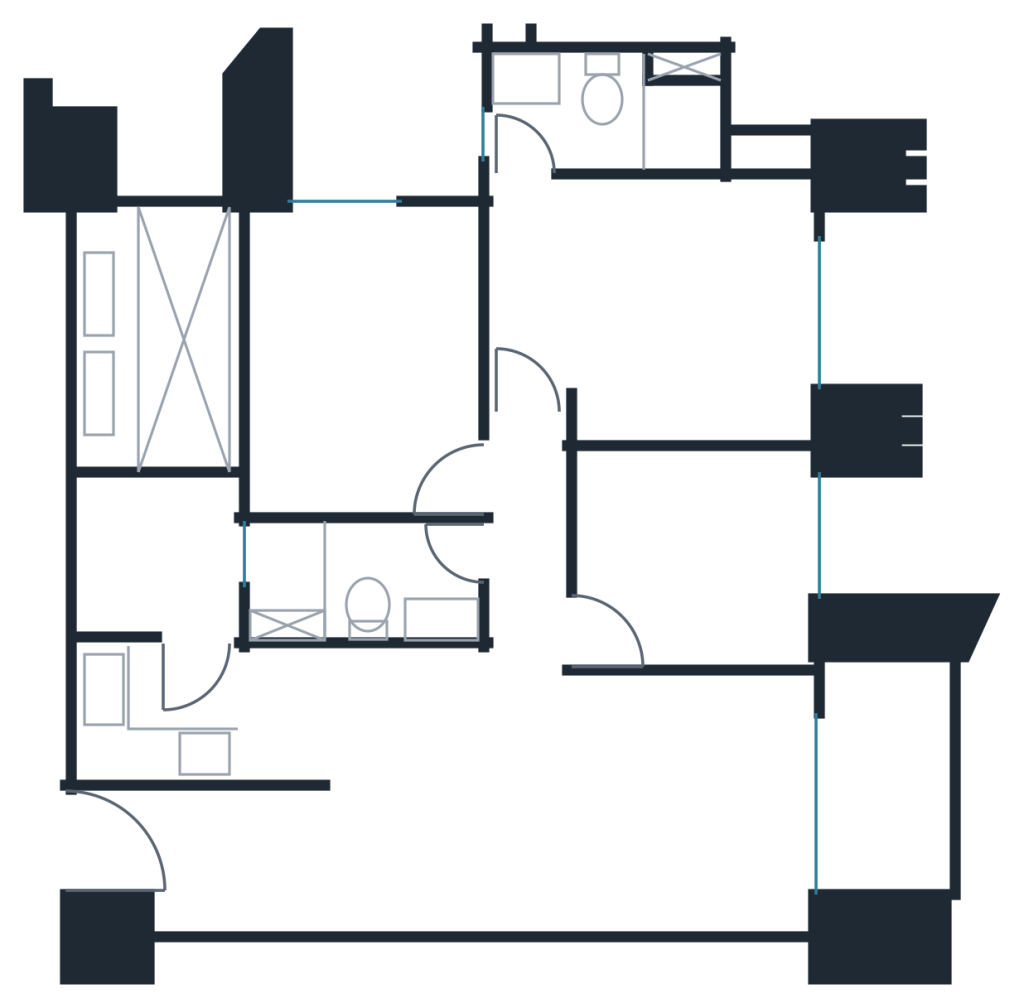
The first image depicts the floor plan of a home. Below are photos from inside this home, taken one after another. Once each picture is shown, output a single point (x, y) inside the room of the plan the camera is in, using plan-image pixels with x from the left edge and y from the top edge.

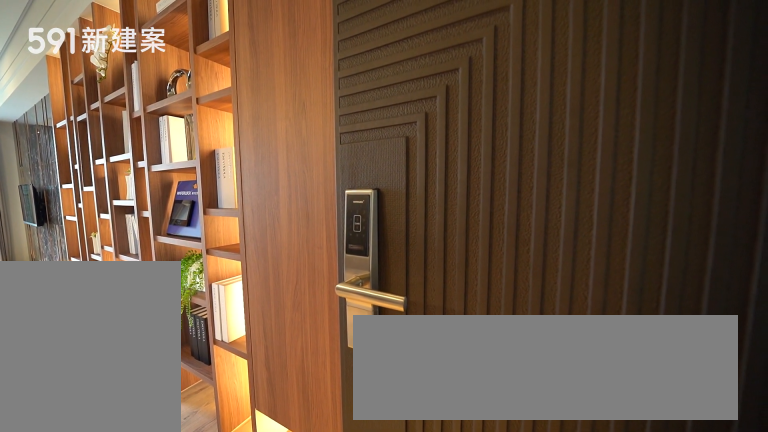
(152, 860)
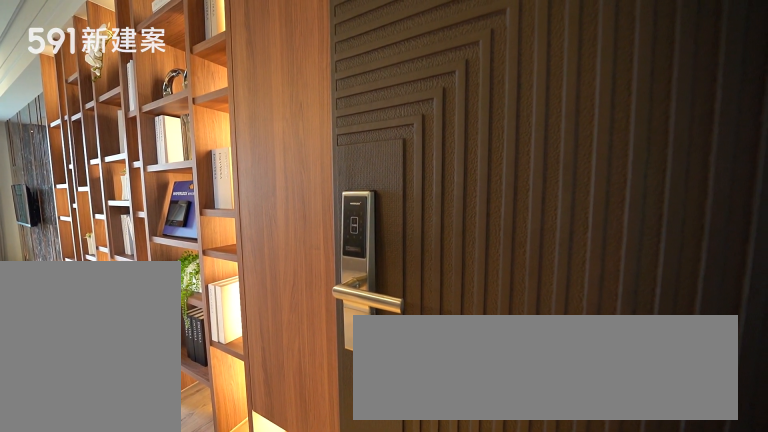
(152, 860)
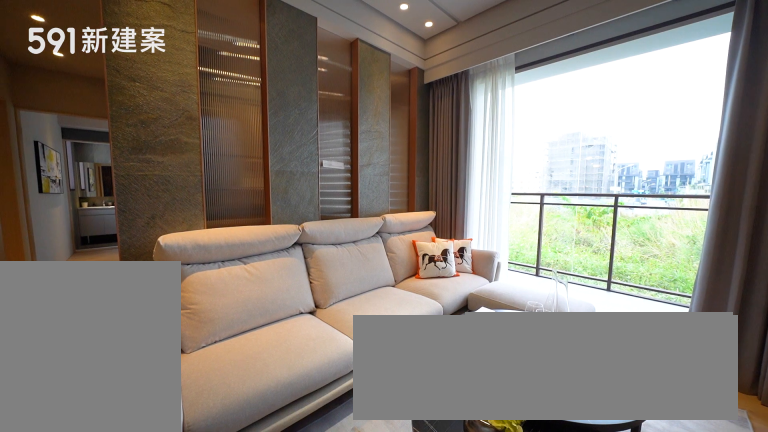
(700, 801)
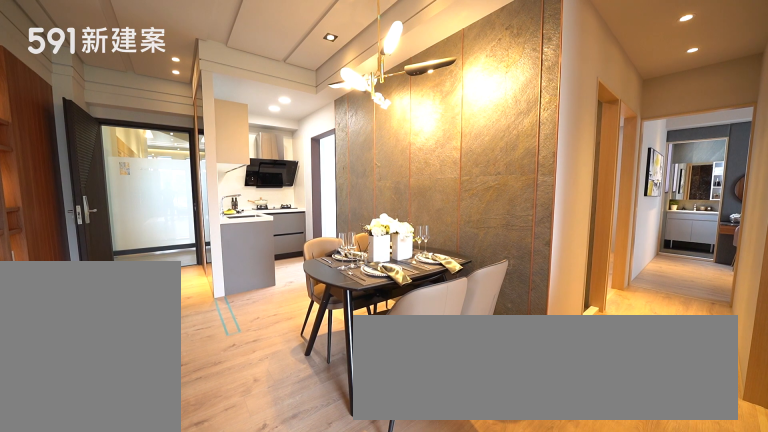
(401, 758)
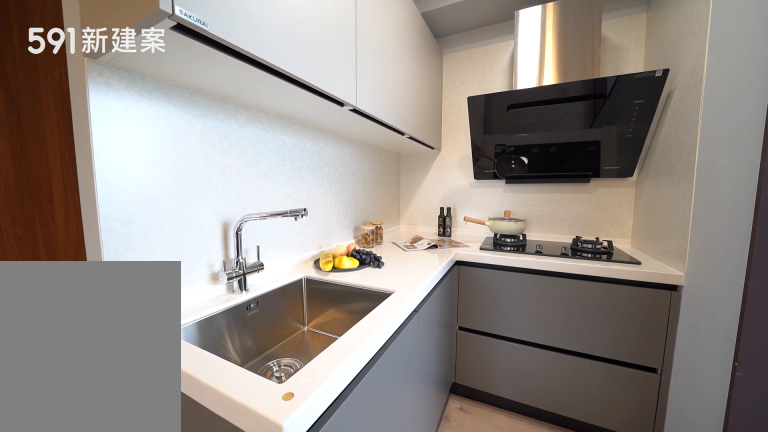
(206, 716)
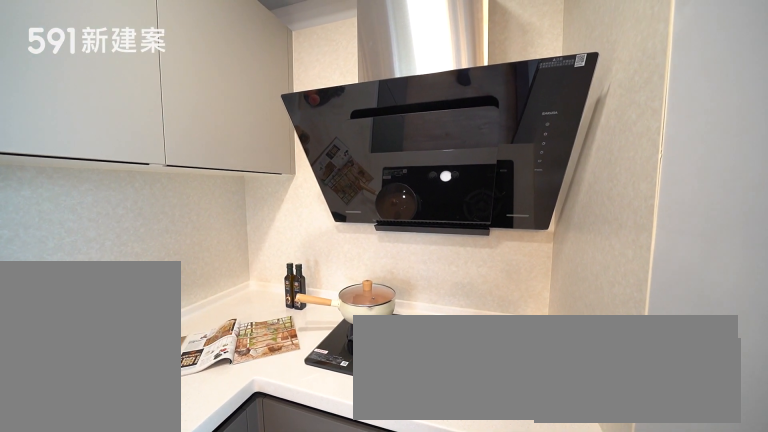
(206, 716)
